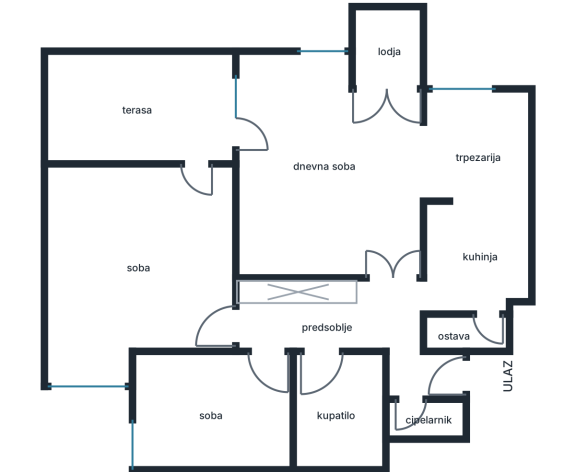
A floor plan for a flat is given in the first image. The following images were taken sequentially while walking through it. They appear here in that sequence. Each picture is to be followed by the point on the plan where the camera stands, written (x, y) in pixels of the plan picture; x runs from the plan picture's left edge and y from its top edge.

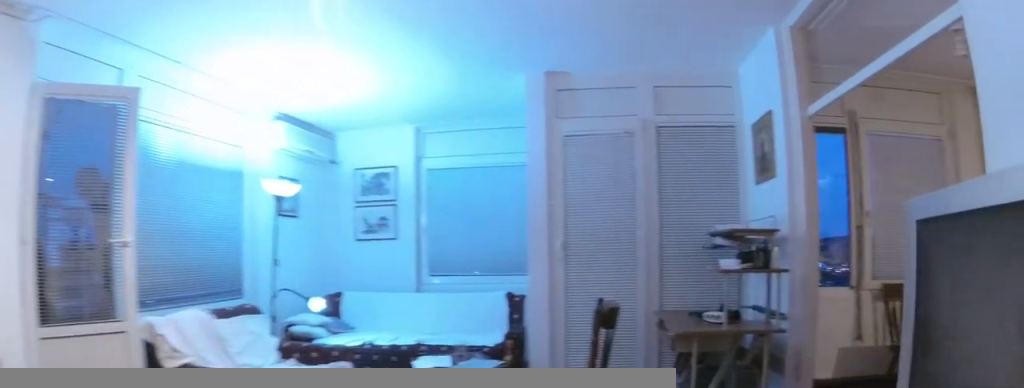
(391, 264)
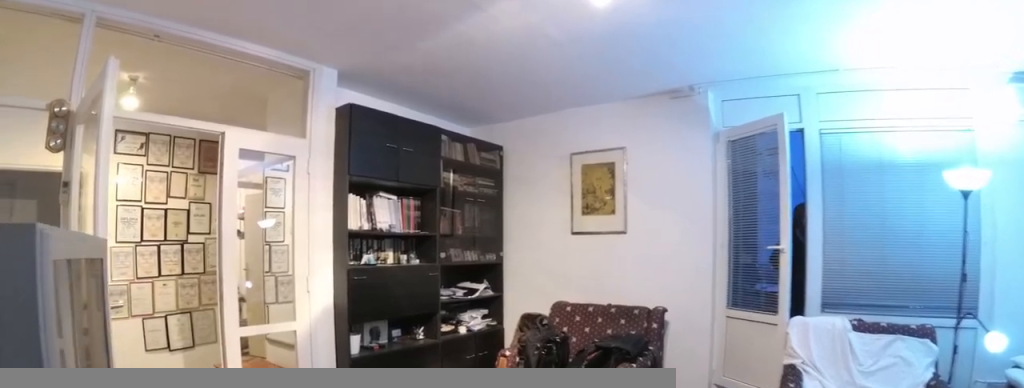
(437, 141)
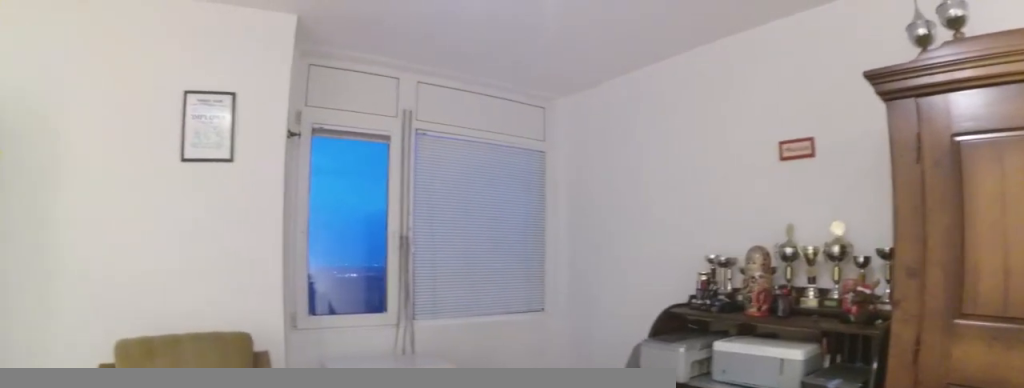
(209, 196)
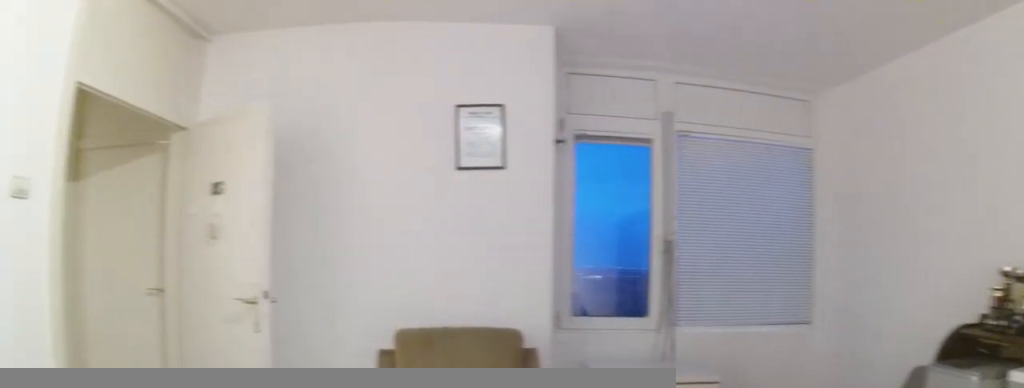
(204, 194)
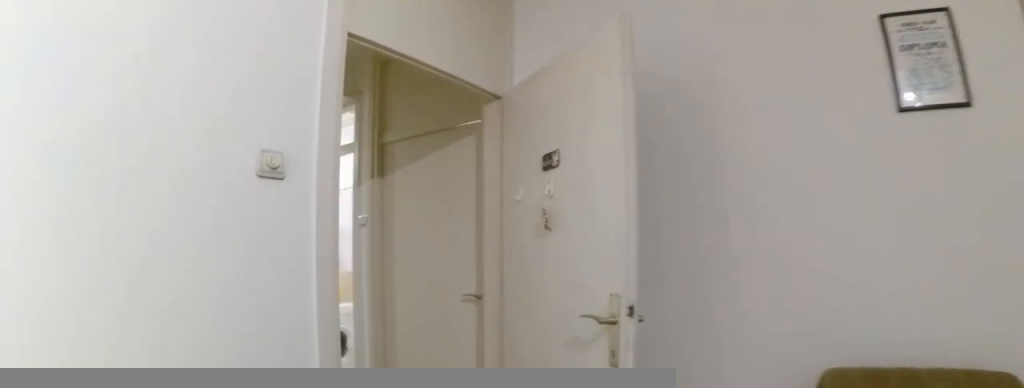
(195, 247)
